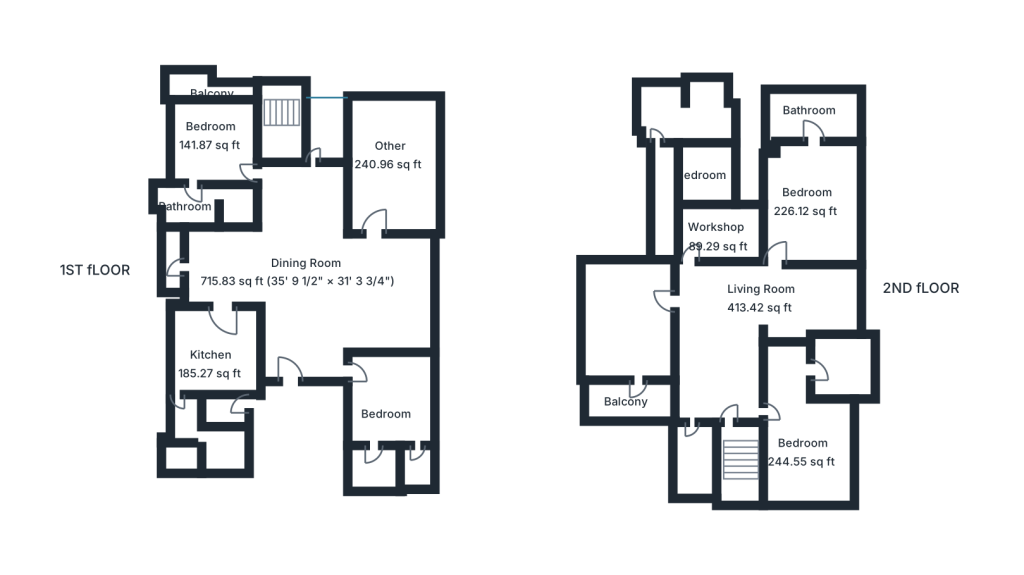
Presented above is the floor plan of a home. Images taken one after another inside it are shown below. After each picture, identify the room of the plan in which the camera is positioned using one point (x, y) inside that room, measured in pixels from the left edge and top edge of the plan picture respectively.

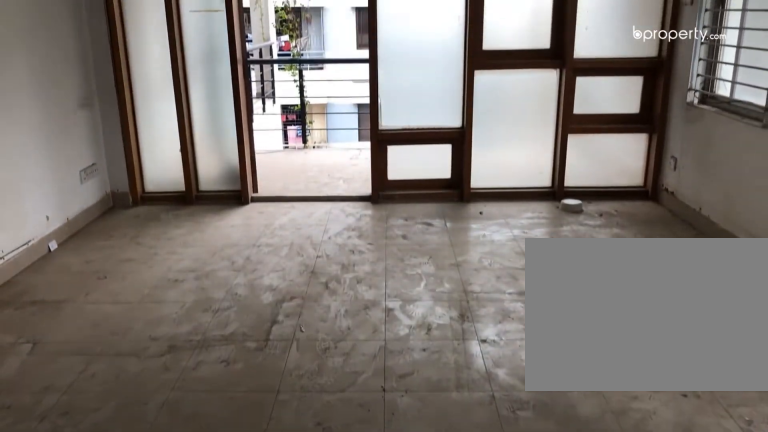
(633, 329)
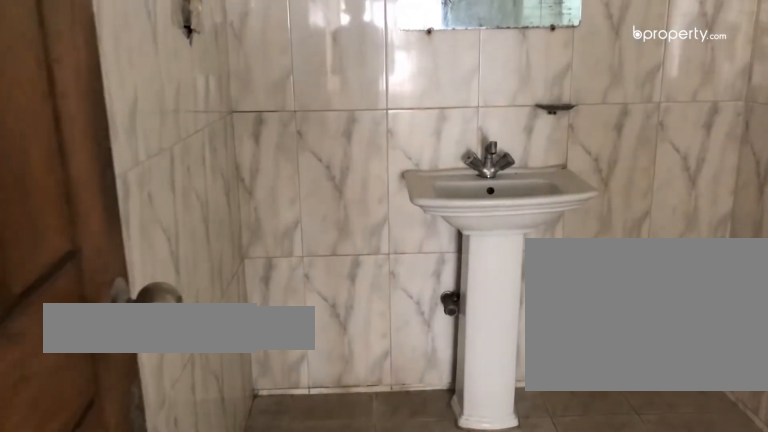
(672, 107)
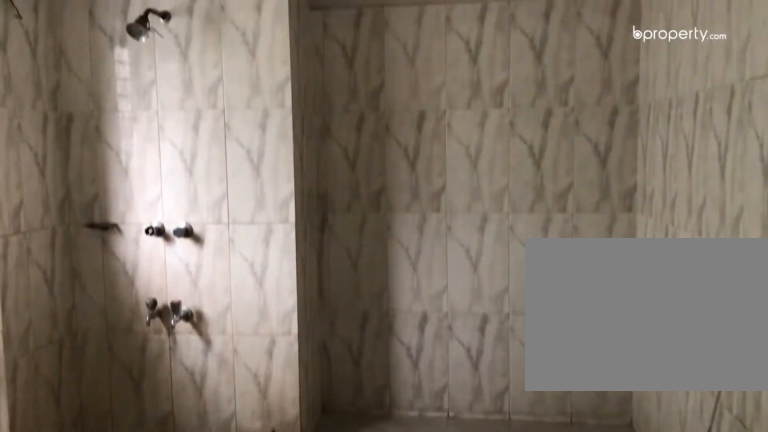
(672, 107)
